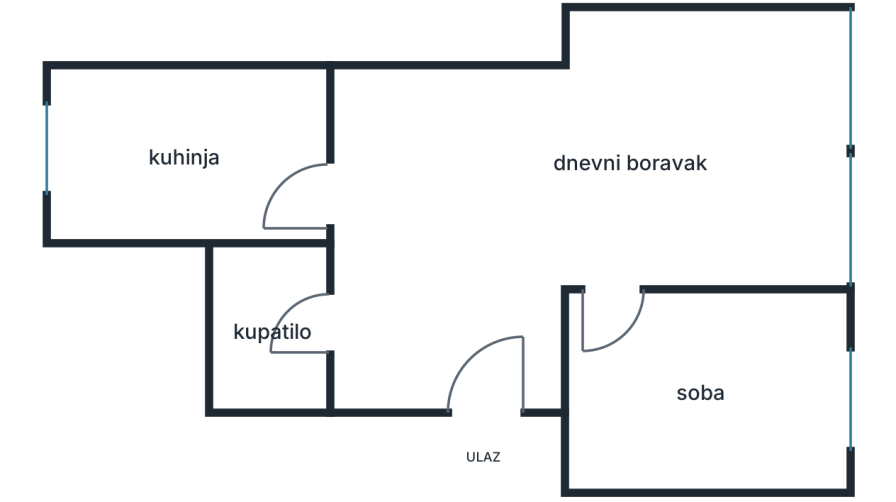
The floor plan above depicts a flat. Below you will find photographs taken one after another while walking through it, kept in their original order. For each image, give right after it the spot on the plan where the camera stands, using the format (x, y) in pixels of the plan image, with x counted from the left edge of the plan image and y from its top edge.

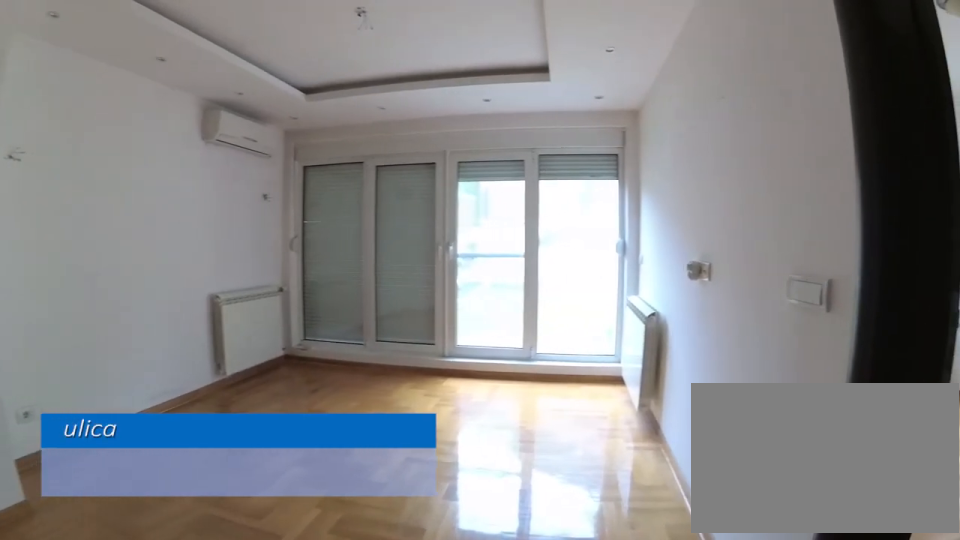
(511, 260)
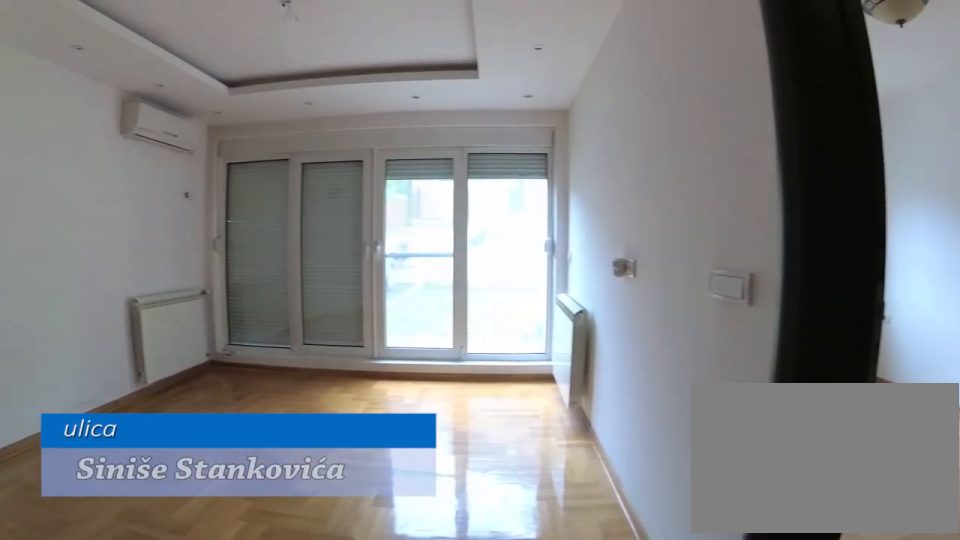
(516, 260)
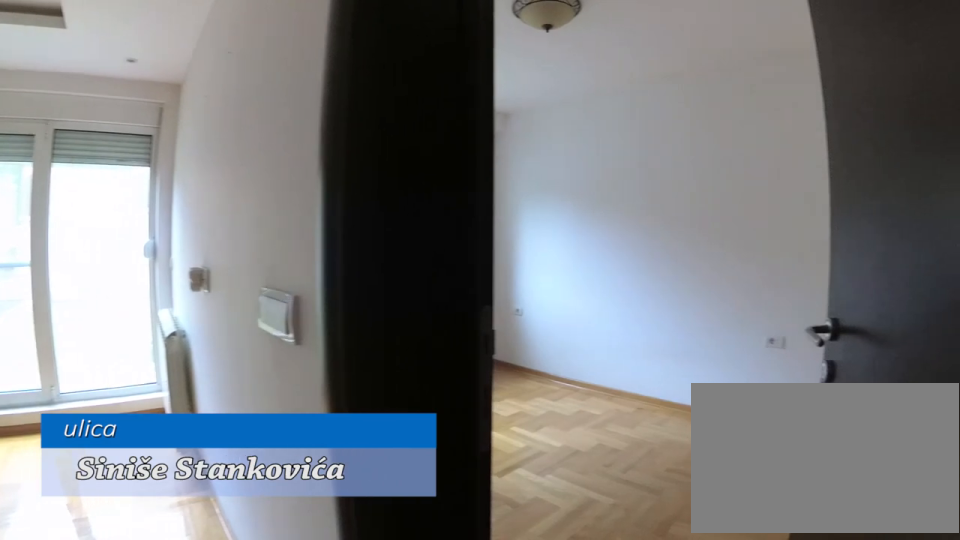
(566, 258)
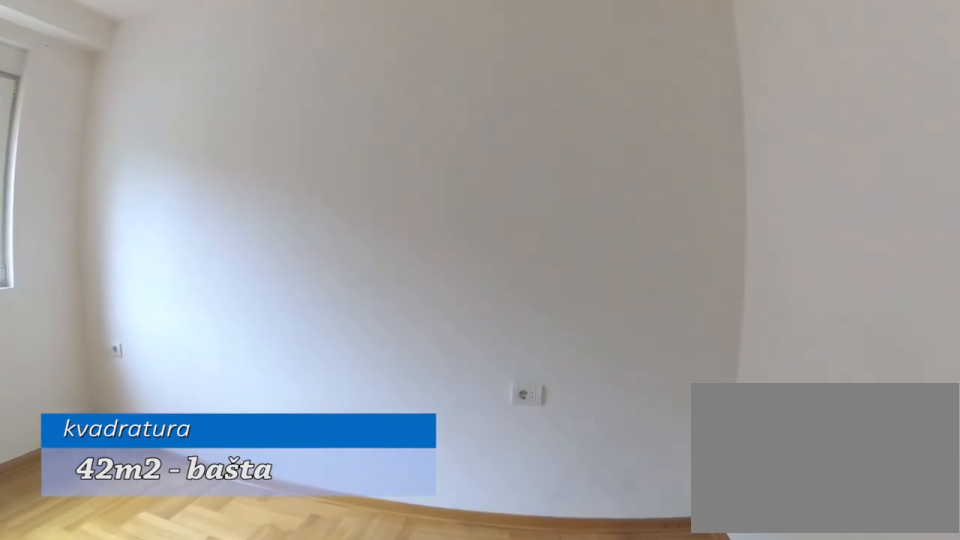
(623, 325)
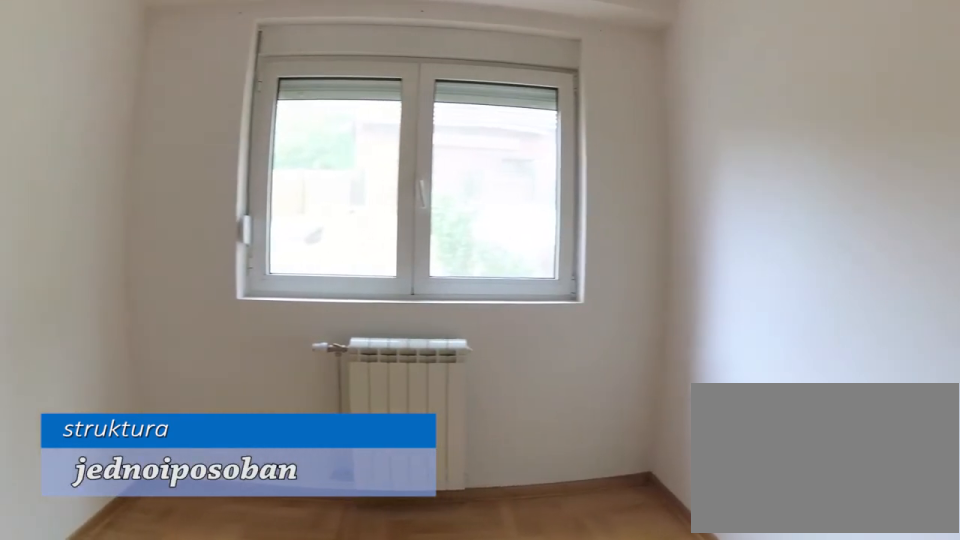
(599, 374)
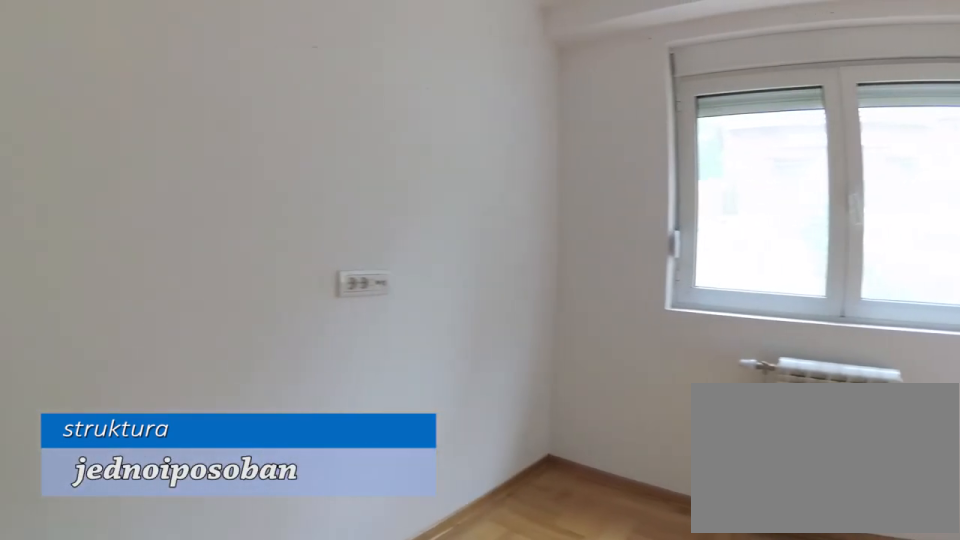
(602, 382)
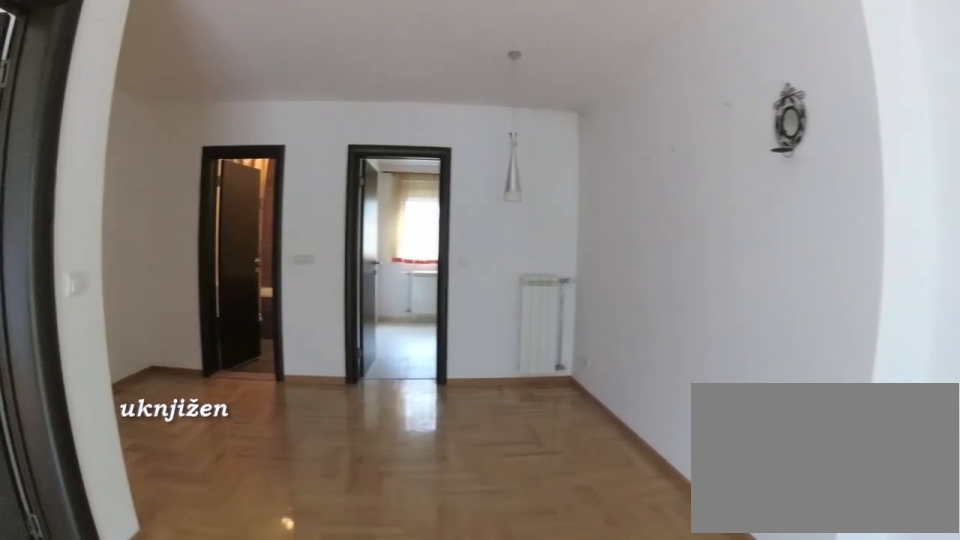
(713, 244)
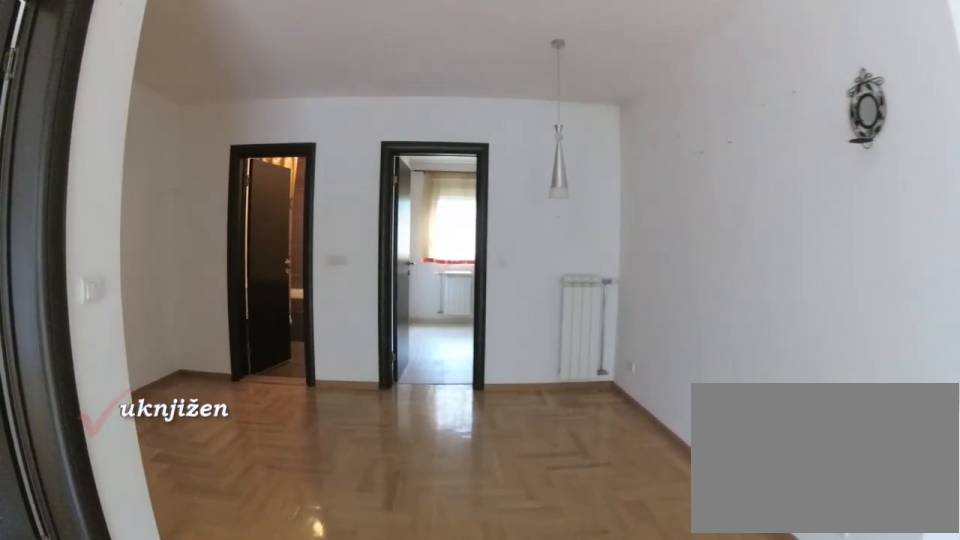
(701, 239)
